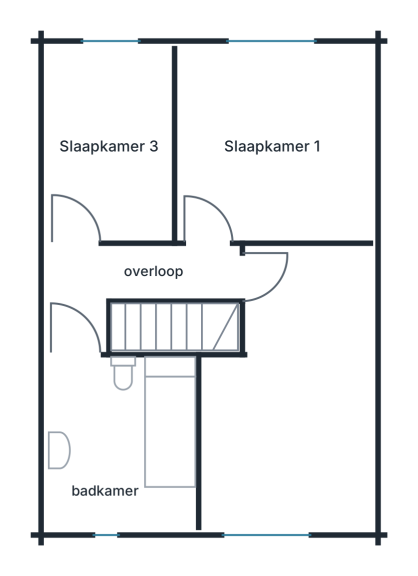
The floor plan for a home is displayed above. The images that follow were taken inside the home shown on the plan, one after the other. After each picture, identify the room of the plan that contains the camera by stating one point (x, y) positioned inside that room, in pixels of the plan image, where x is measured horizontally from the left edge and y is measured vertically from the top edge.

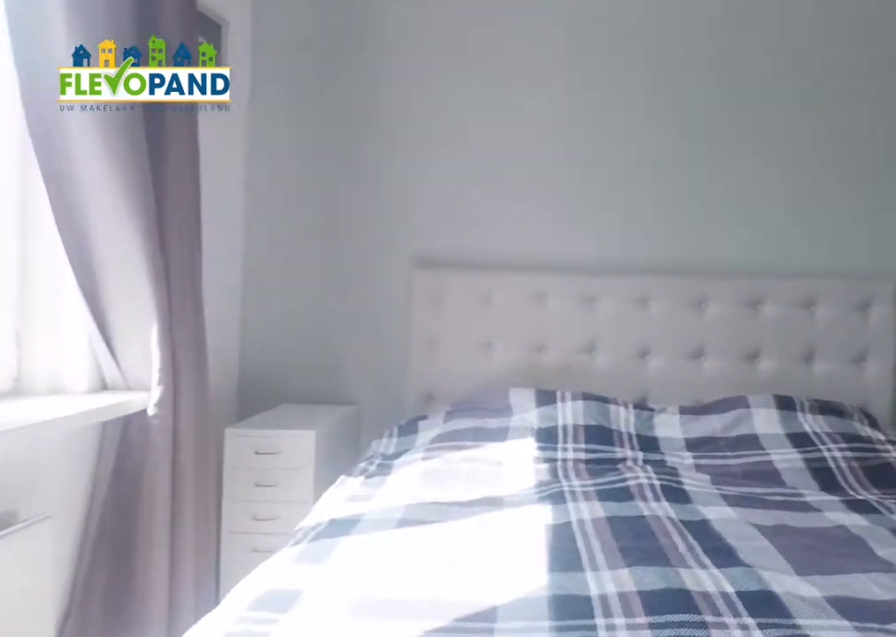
(274, 143)
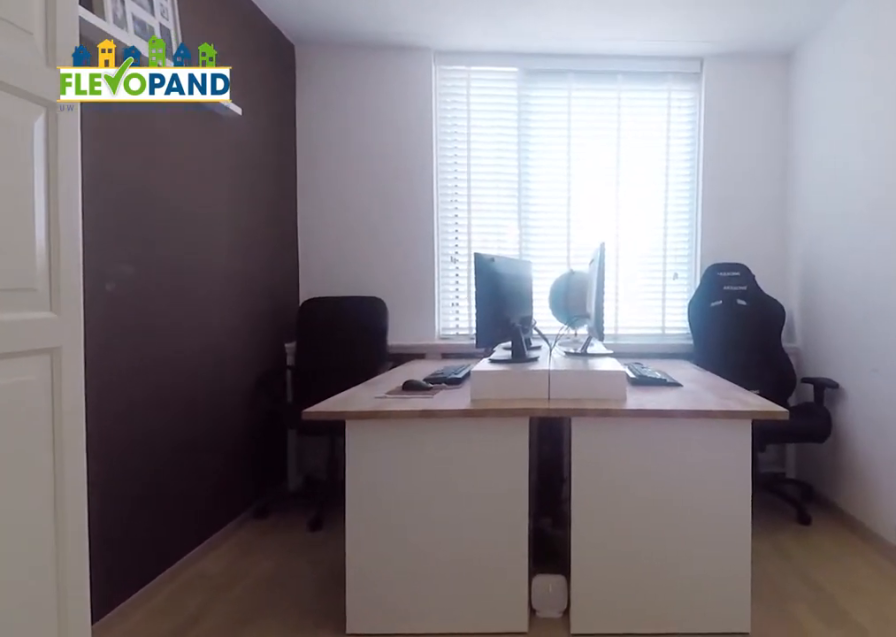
(292, 398)
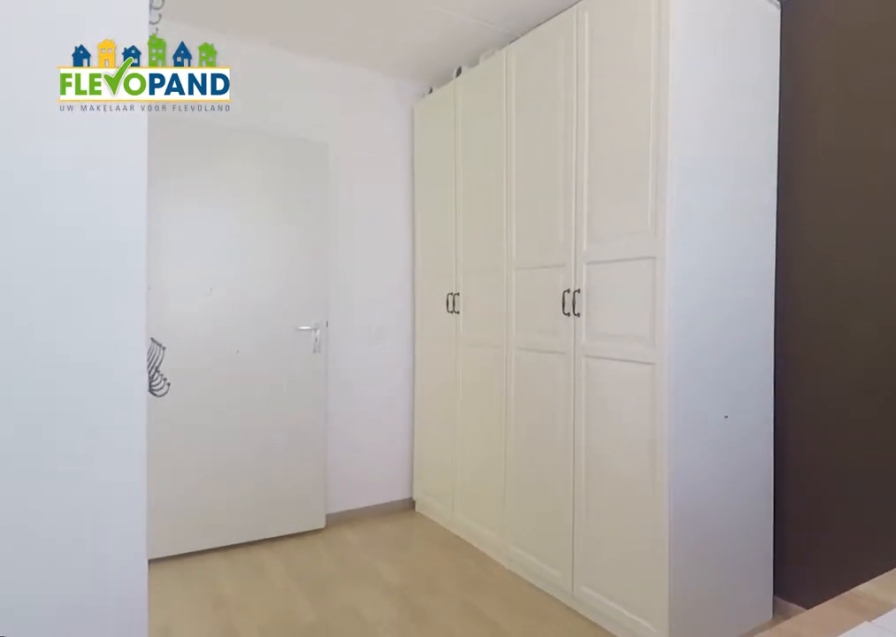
(292, 398)
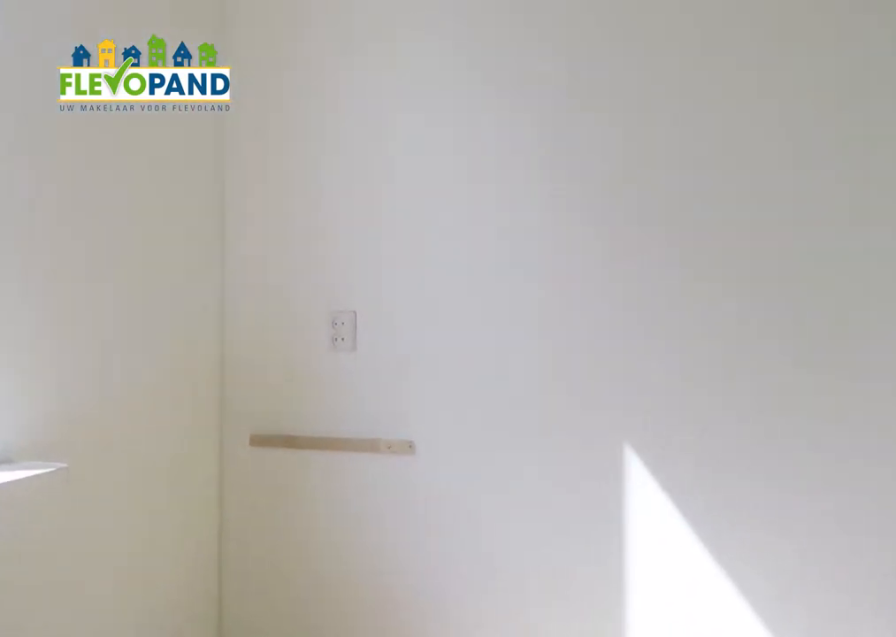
(109, 143)
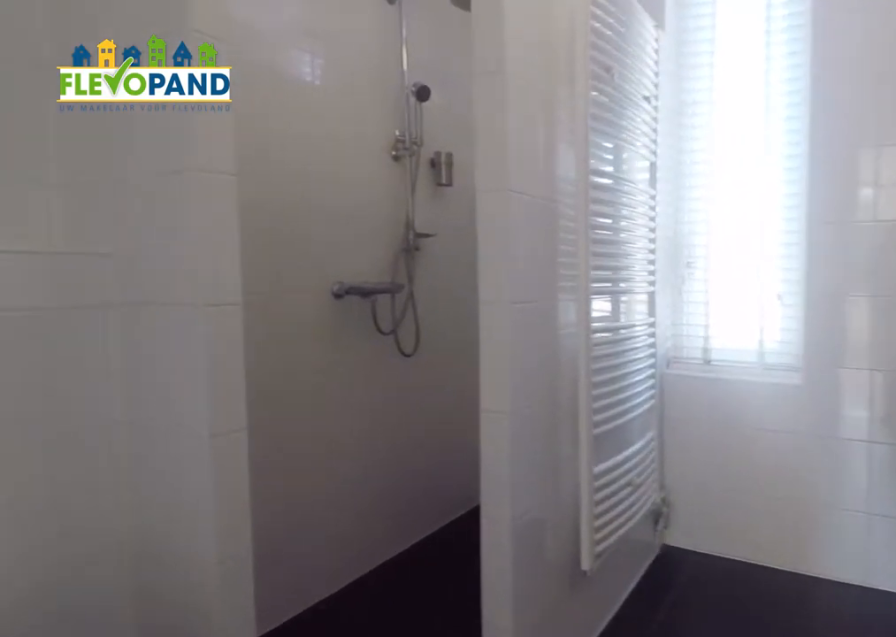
(165, 417)
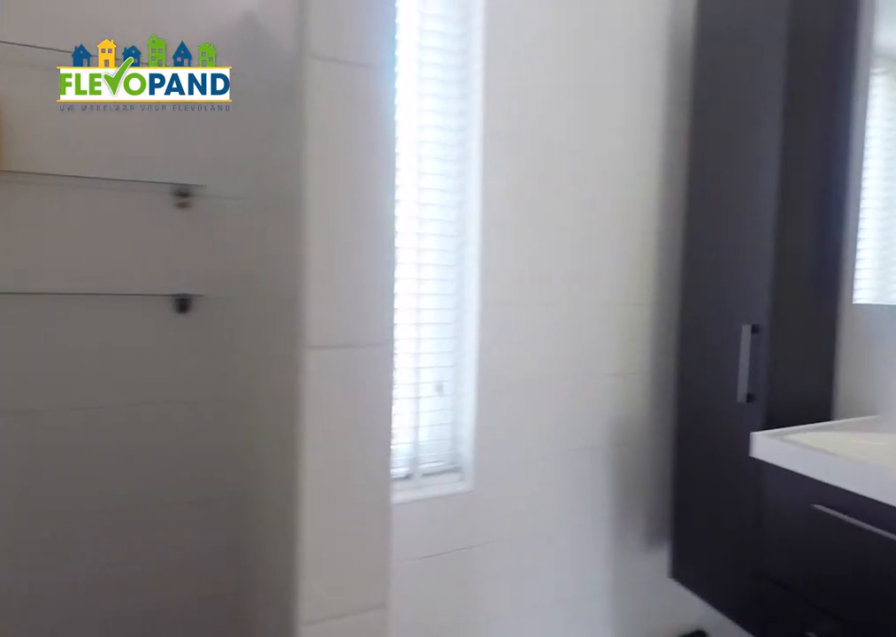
(165, 417)
